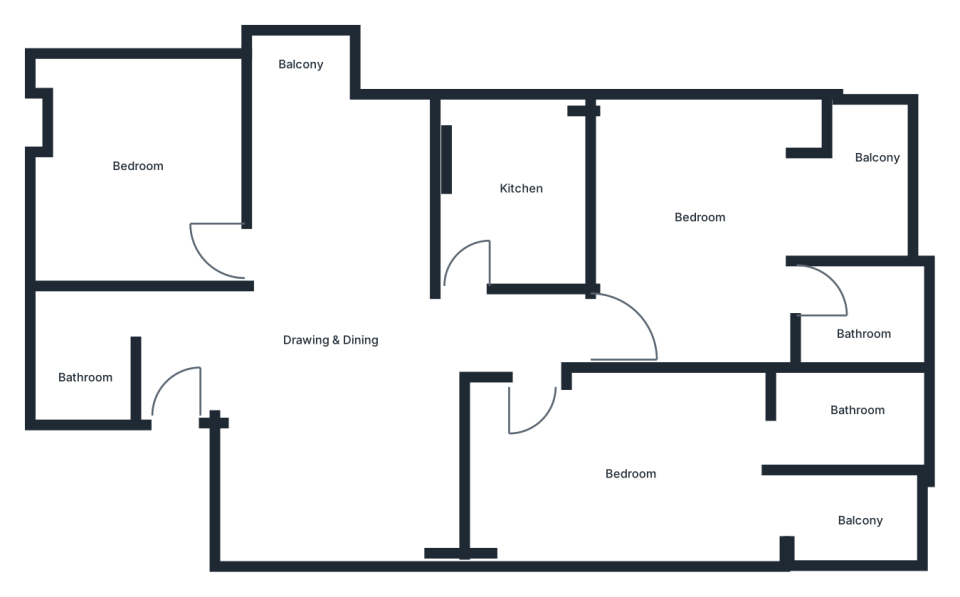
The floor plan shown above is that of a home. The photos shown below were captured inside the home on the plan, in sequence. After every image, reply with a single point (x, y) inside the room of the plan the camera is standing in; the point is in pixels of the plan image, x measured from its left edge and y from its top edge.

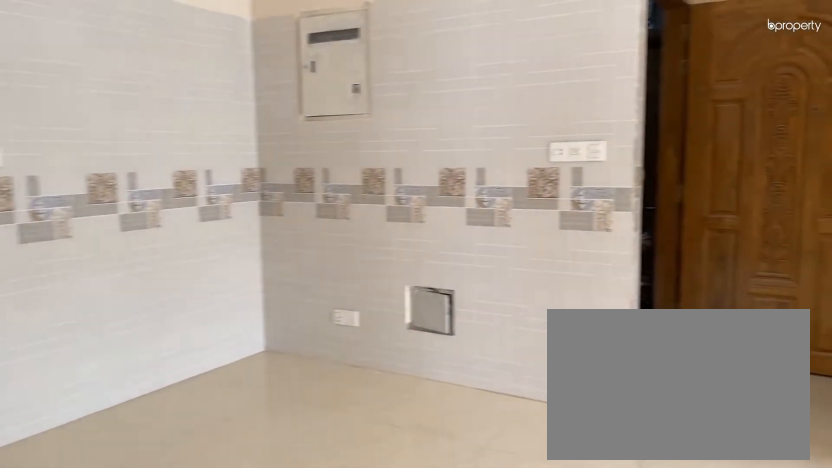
(327, 357)
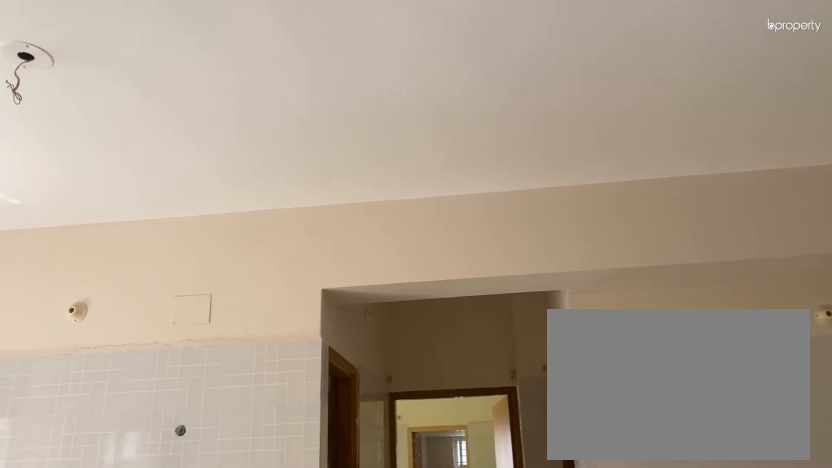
(325, 347)
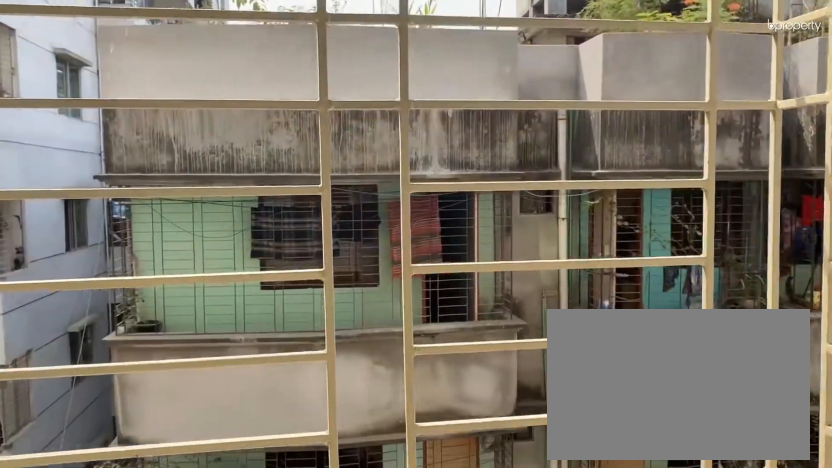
(299, 69)
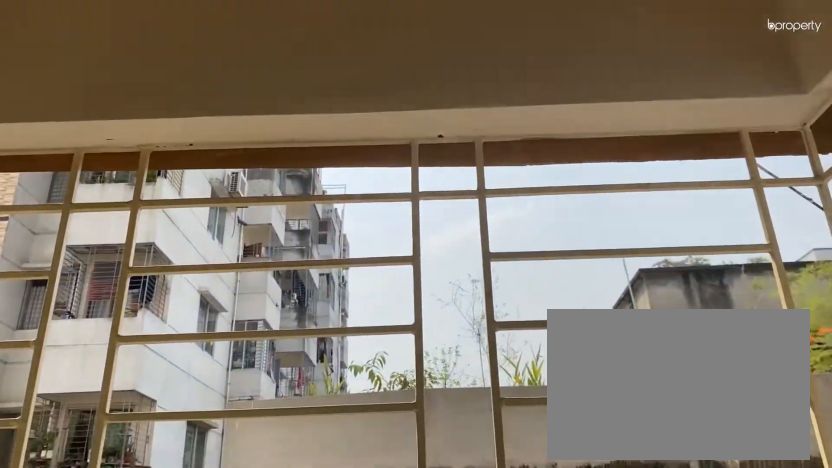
(299, 69)
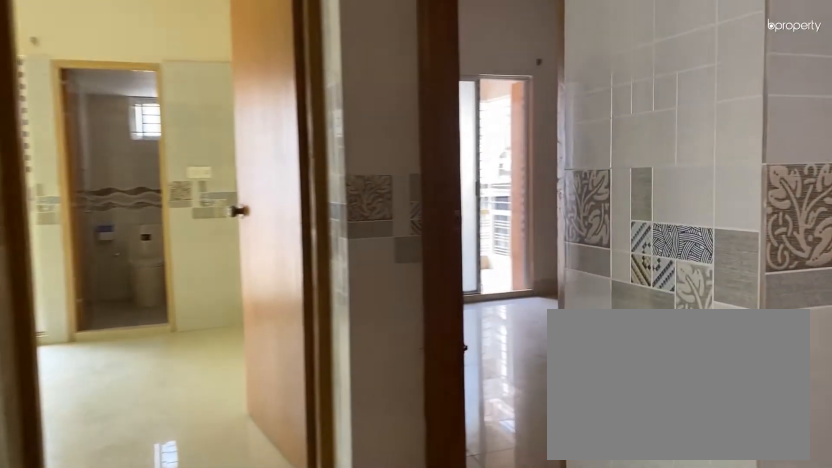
(369, 323)
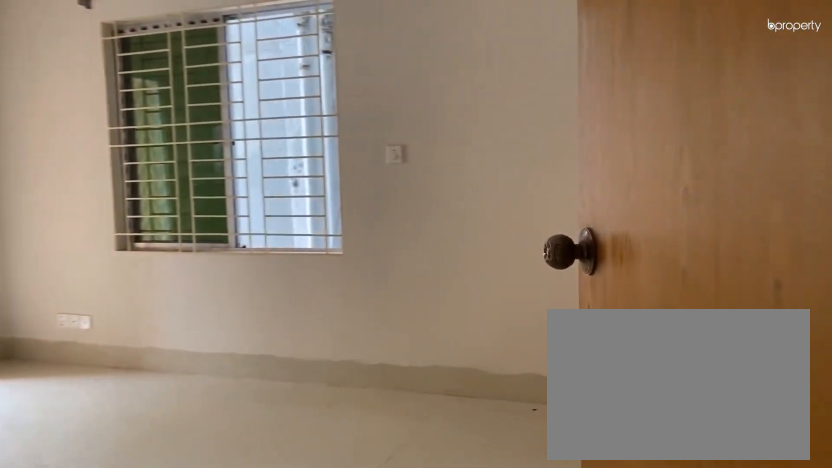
(530, 419)
